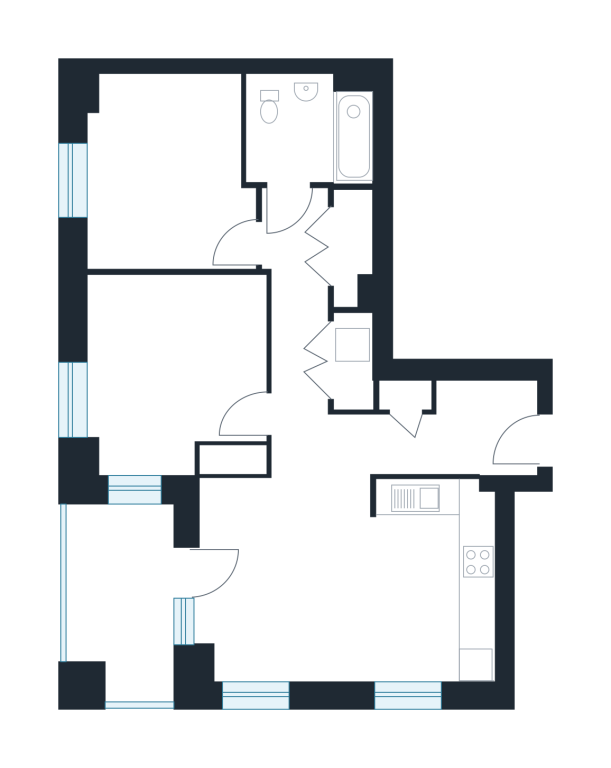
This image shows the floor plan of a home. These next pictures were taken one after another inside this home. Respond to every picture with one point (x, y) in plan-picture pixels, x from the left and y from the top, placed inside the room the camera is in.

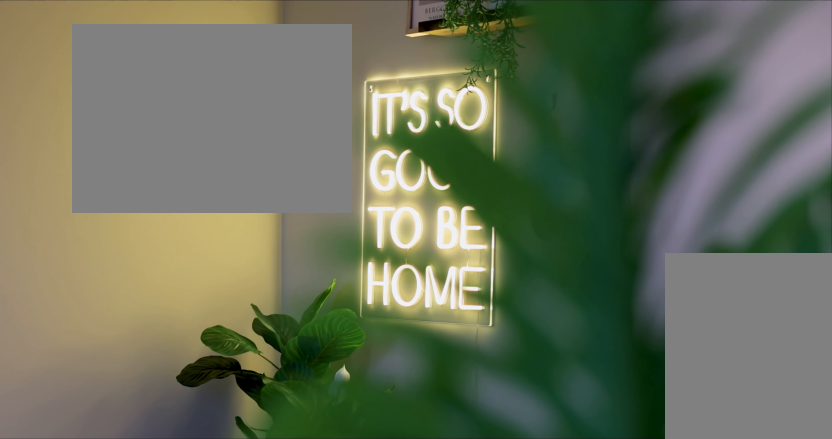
(349, 528)
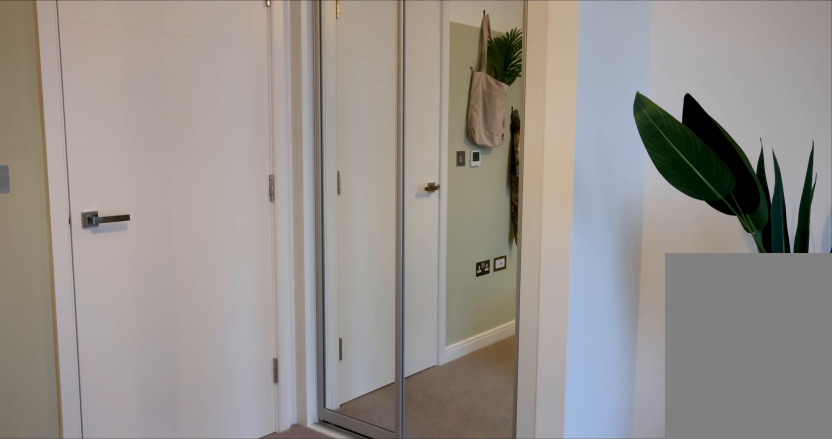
(176, 373)
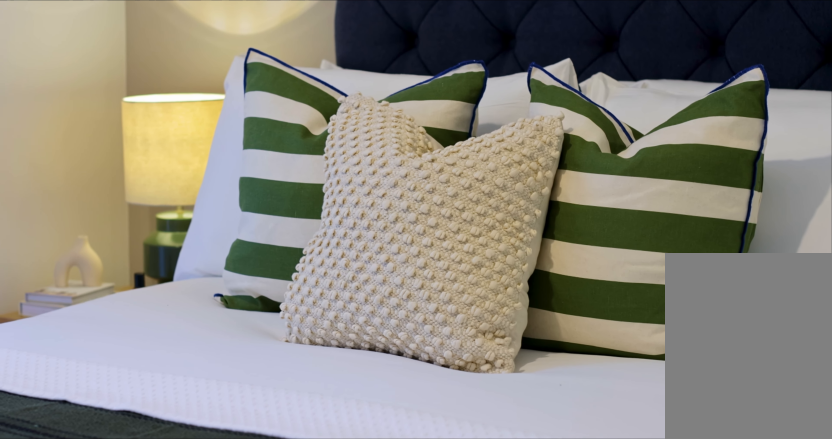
(168, 177)
